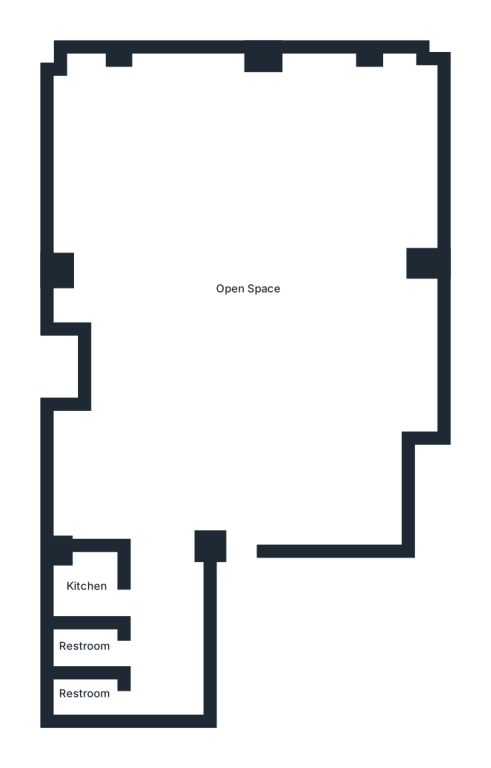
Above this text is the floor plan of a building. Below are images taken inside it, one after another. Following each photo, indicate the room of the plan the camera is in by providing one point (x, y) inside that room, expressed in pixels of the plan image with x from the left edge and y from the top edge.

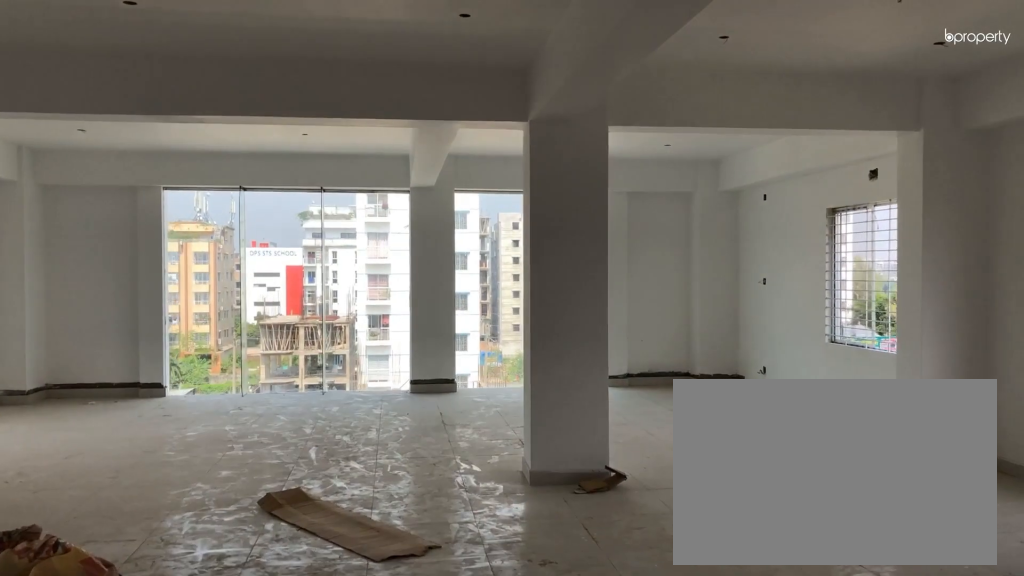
(242, 503)
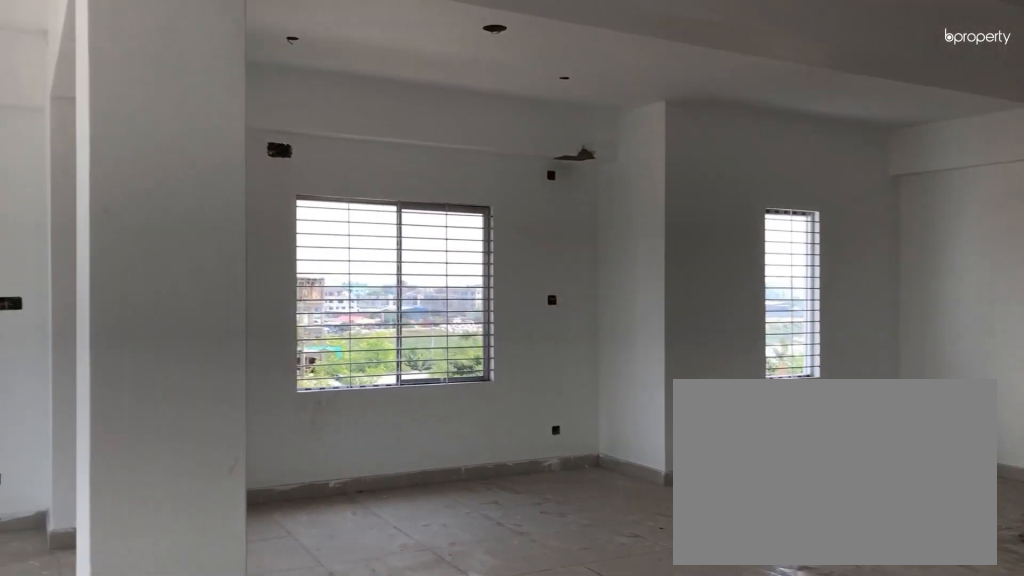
(248, 292)
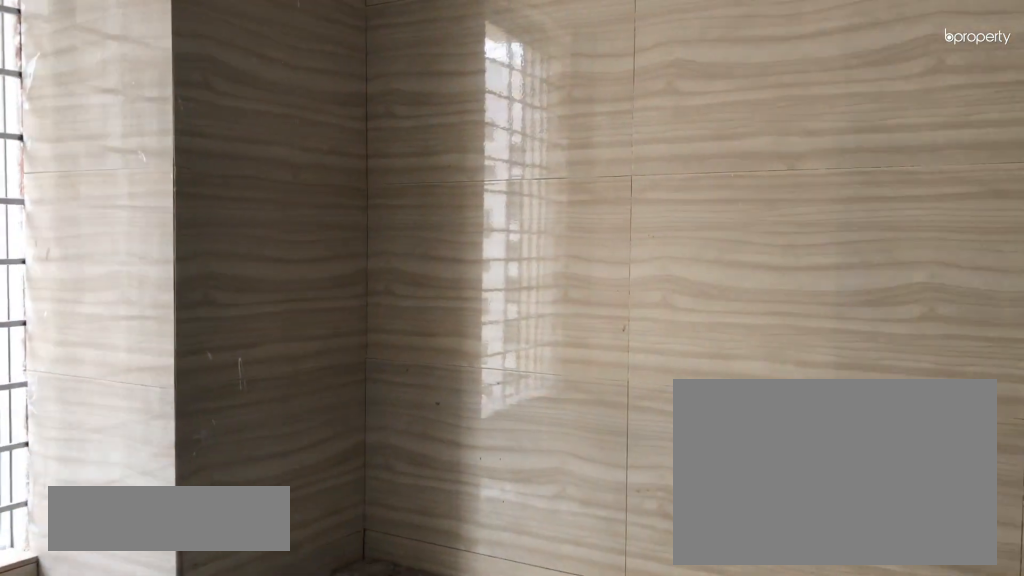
(84, 588)
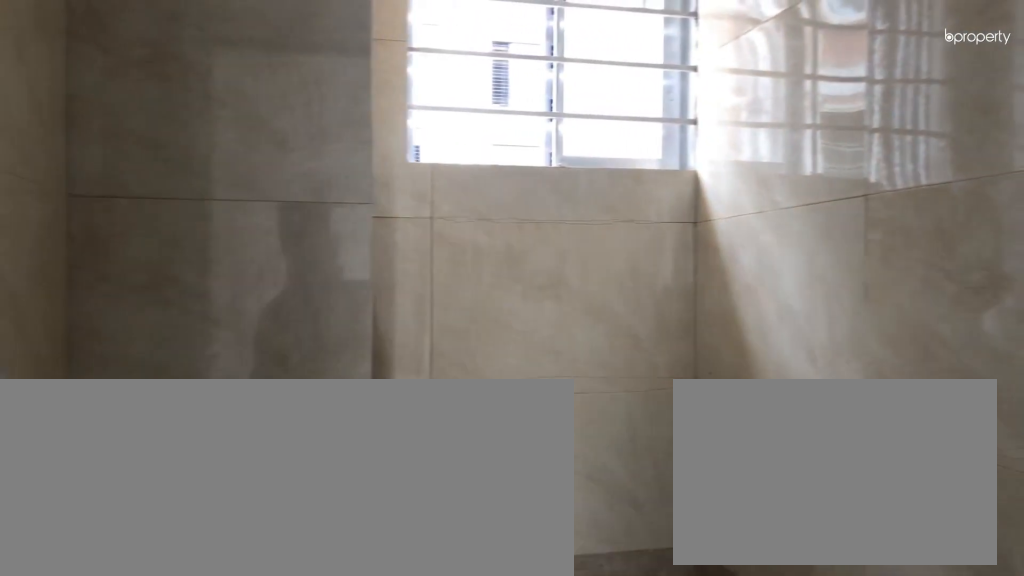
(85, 694)
